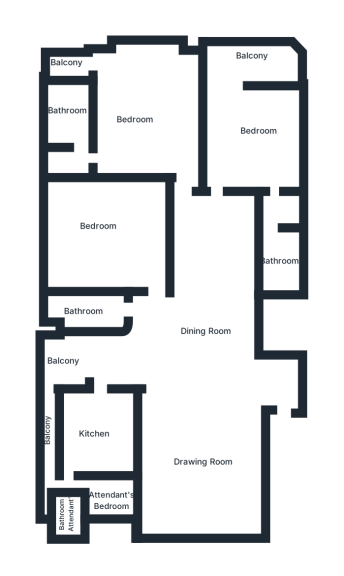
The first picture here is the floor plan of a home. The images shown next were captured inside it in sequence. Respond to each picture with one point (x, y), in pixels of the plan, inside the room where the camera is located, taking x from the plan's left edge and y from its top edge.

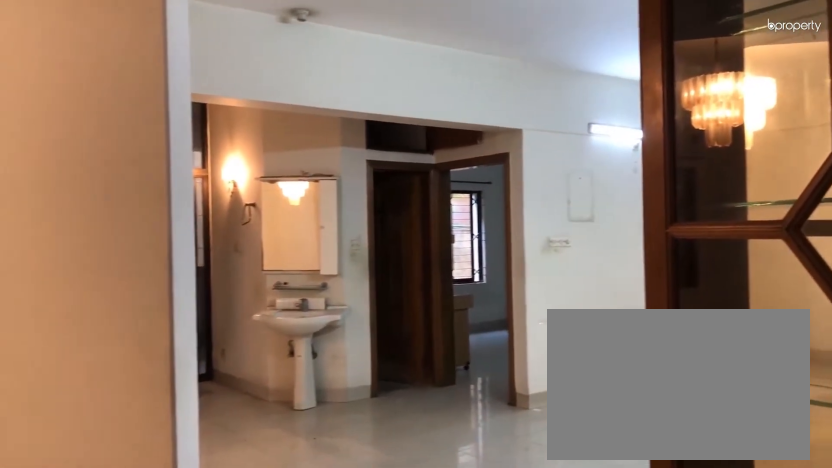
(207, 454)
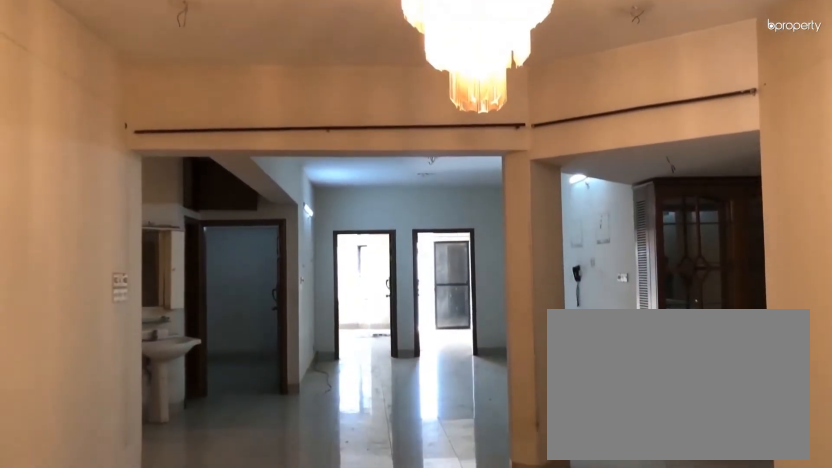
(212, 447)
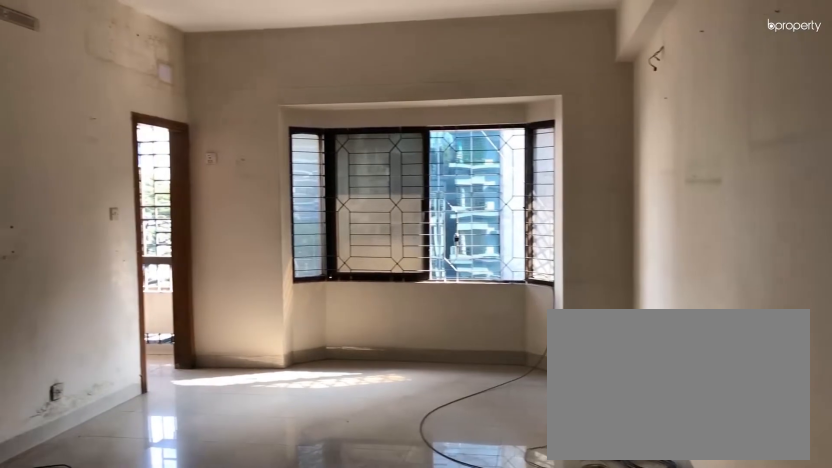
(117, 80)
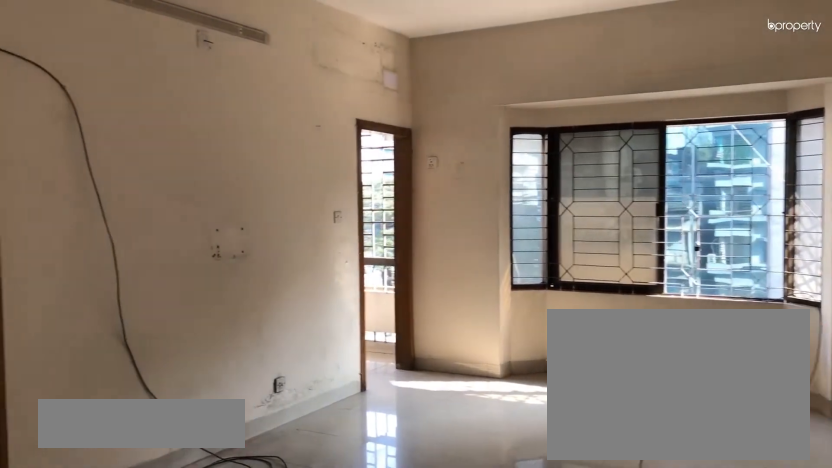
(117, 80)
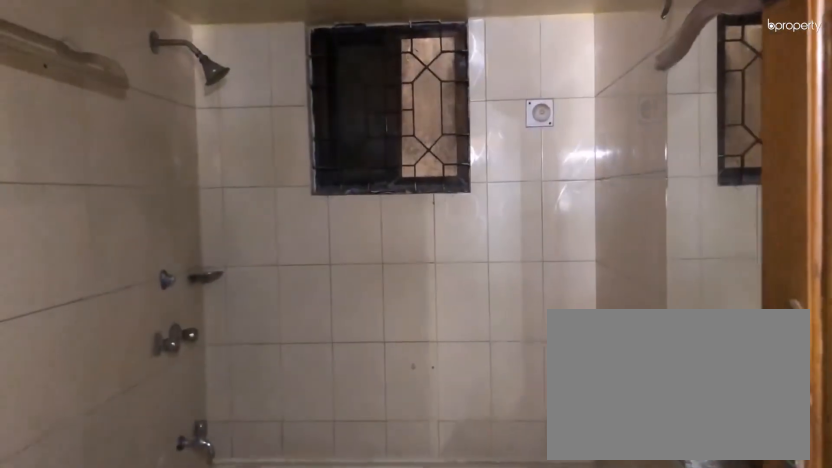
(278, 257)
